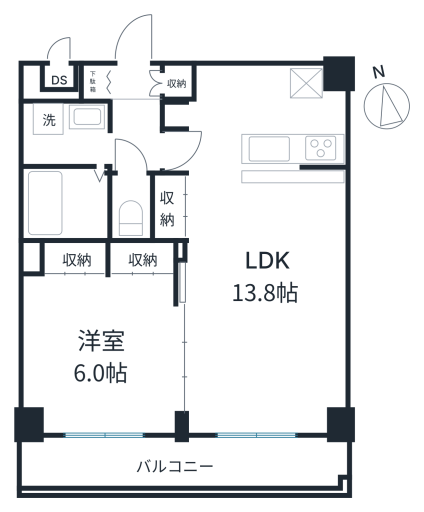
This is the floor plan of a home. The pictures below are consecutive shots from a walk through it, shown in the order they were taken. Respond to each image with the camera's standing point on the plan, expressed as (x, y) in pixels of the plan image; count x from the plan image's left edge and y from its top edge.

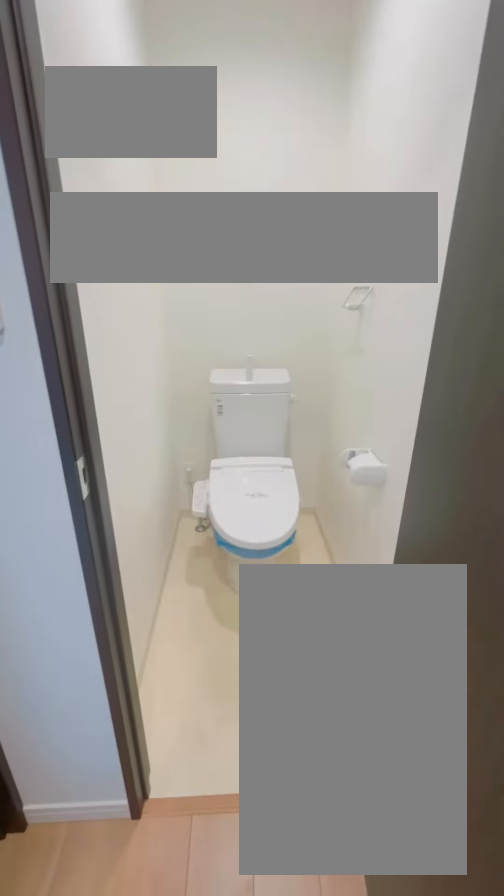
(129, 202)
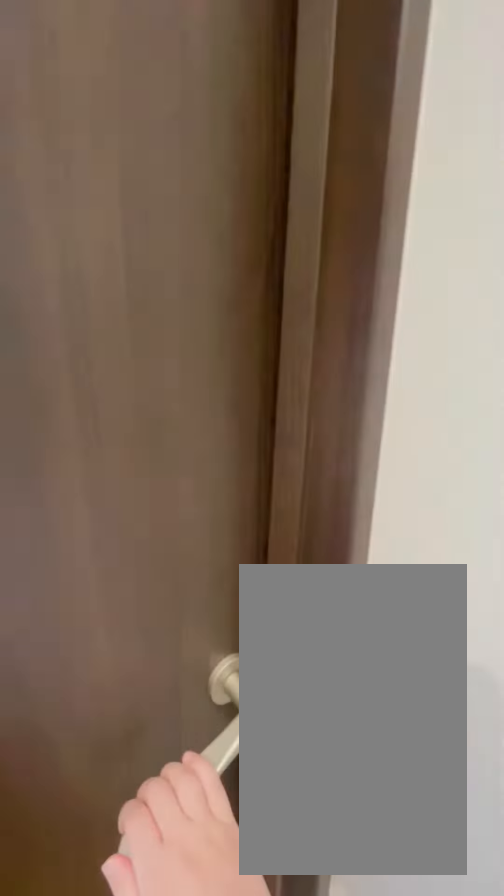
(153, 188)
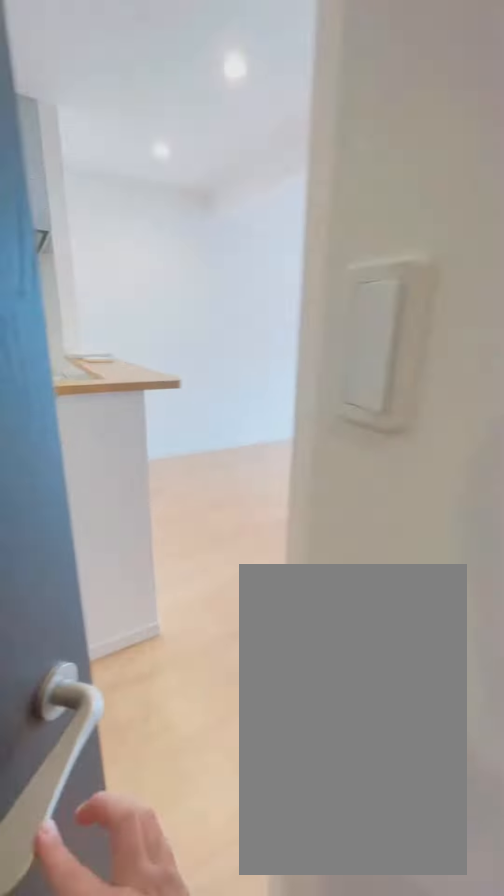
(167, 169)
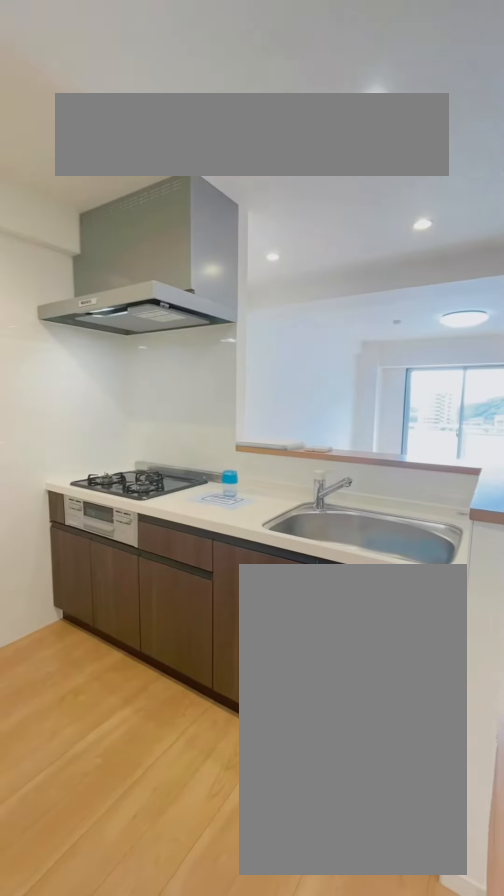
(262, 101)
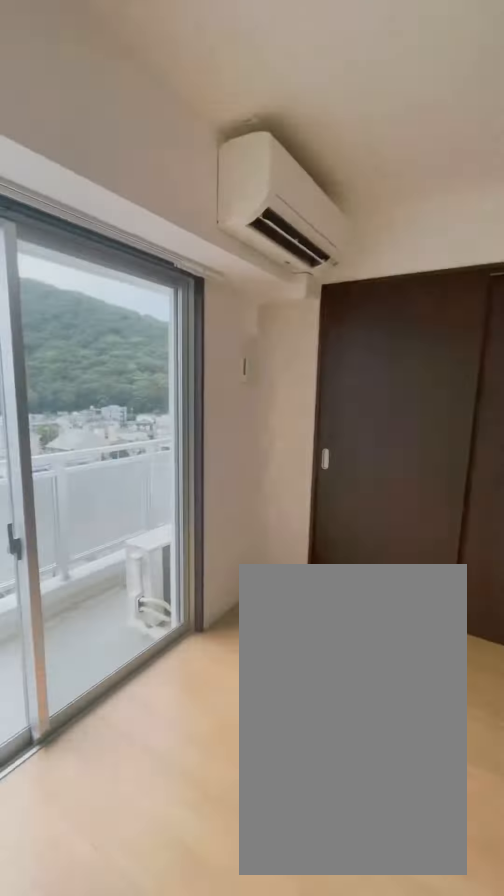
(301, 374)
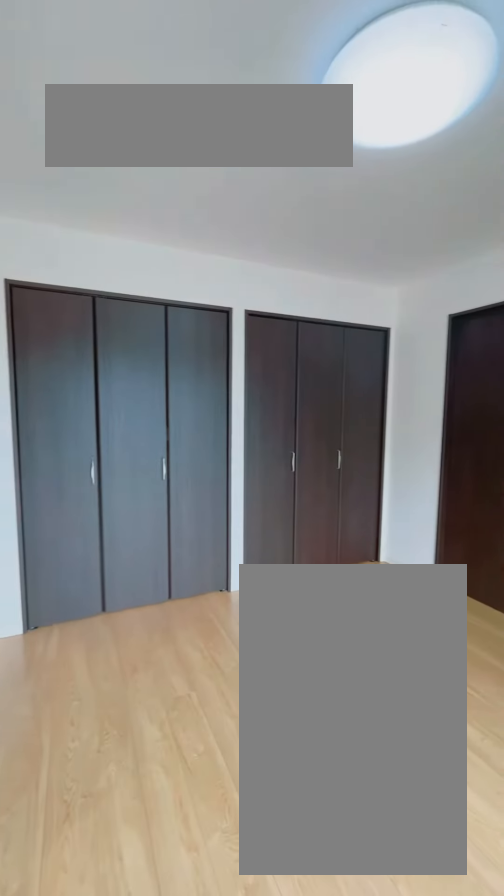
(68, 388)
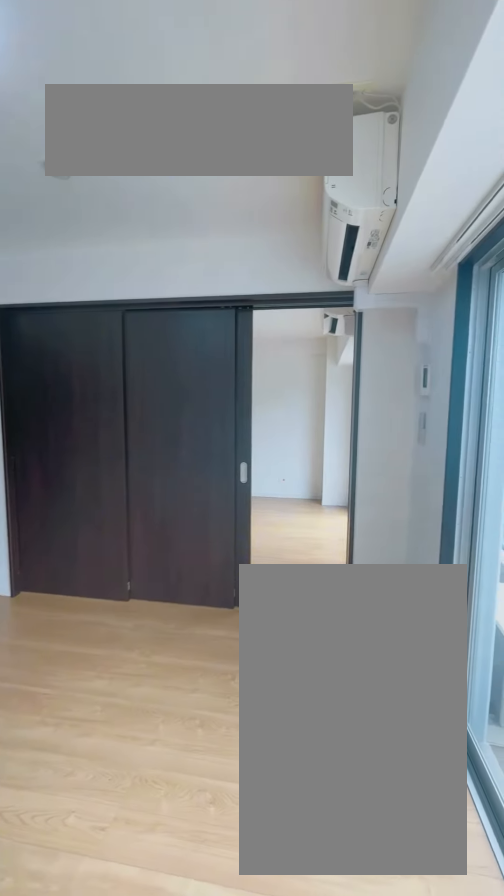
(69, 391)
